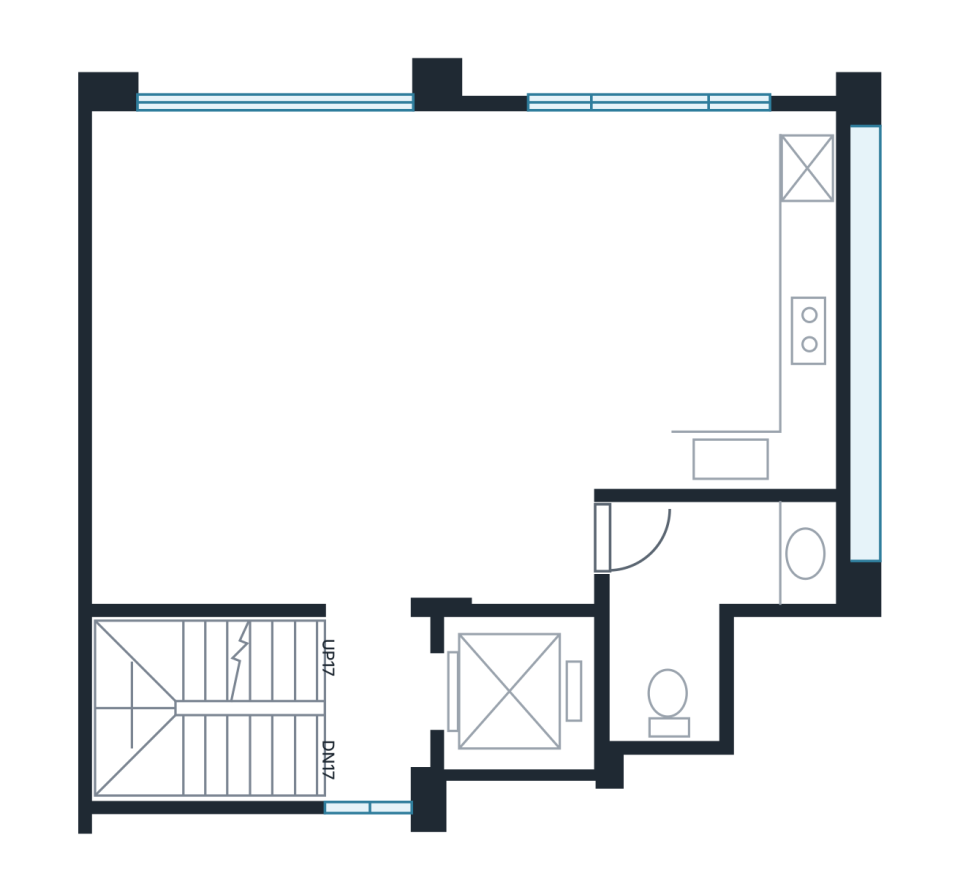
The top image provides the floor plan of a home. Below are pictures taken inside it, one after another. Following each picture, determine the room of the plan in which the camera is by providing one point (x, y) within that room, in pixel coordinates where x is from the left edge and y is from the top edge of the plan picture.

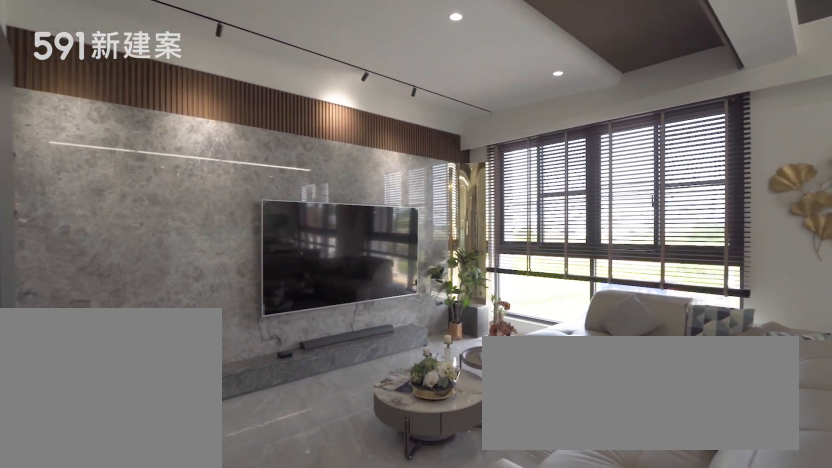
(341, 359)
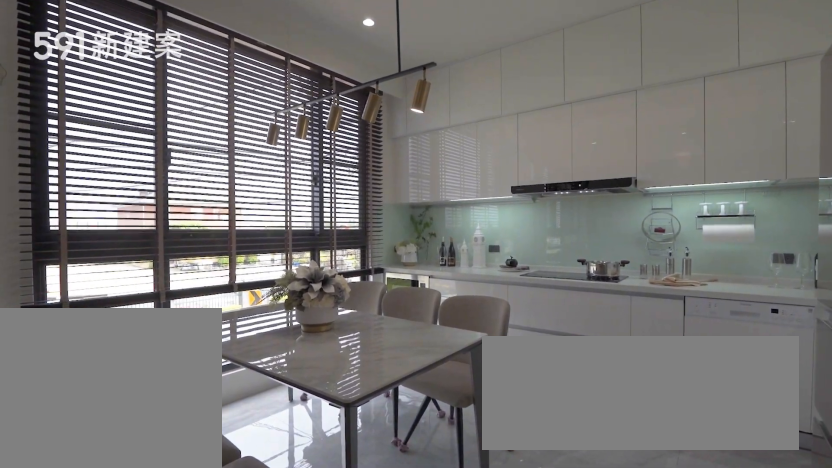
(713, 299)
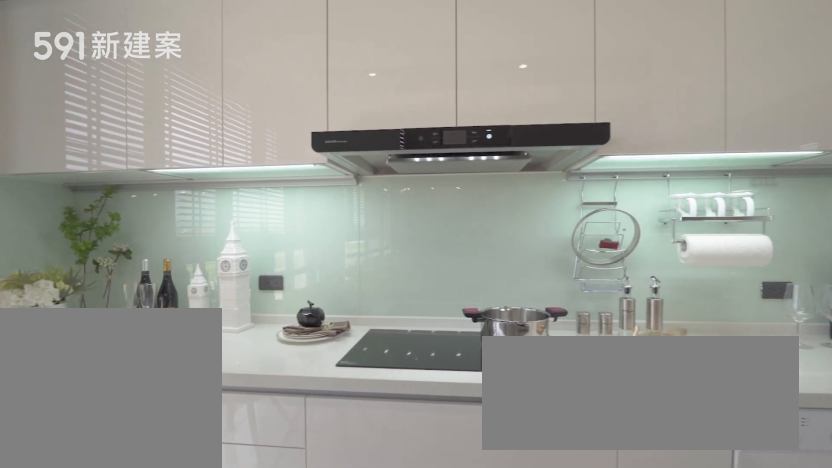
(713, 299)
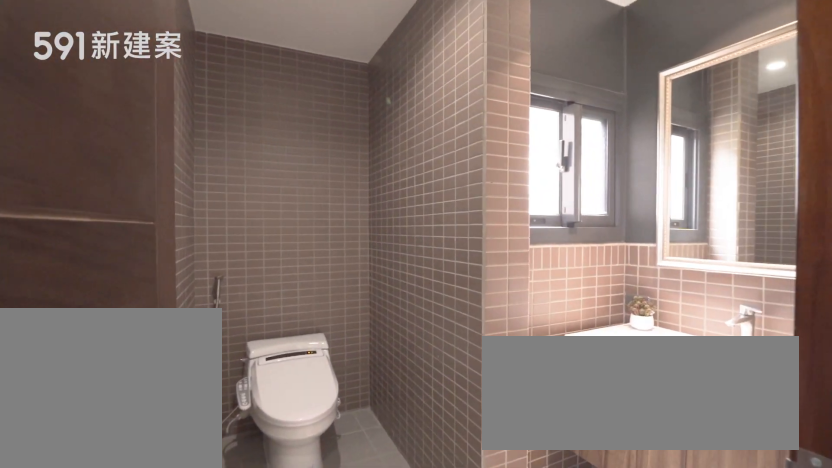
(702, 601)
